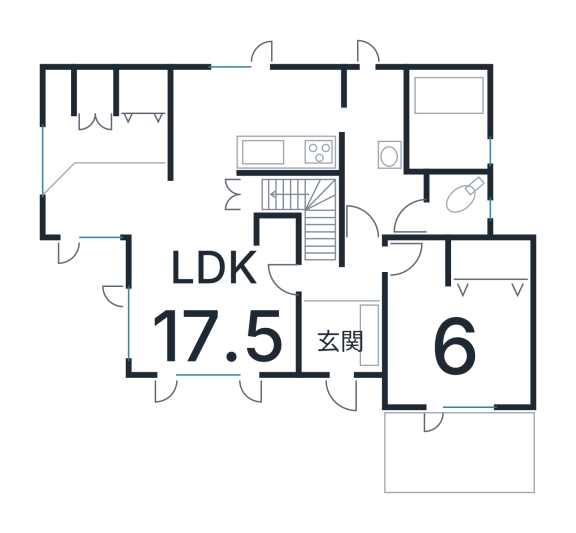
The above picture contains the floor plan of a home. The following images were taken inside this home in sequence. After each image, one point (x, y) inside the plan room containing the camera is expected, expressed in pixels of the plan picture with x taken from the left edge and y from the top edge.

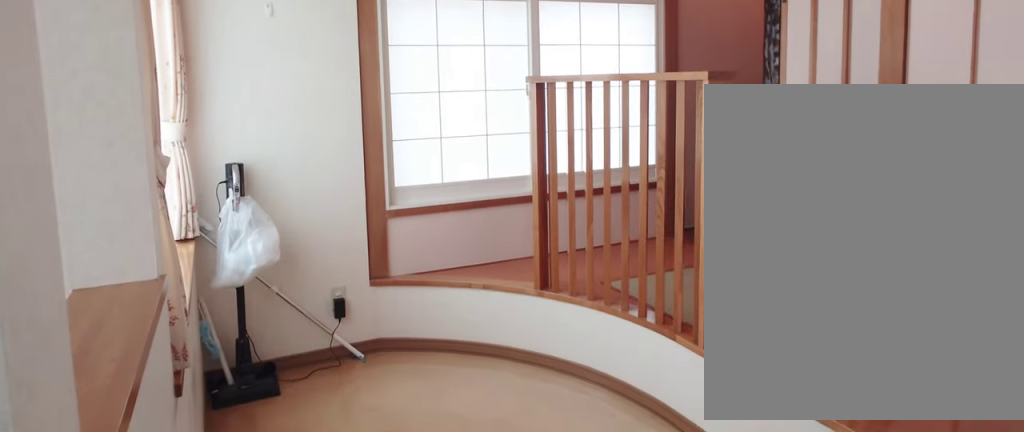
(91, 211)
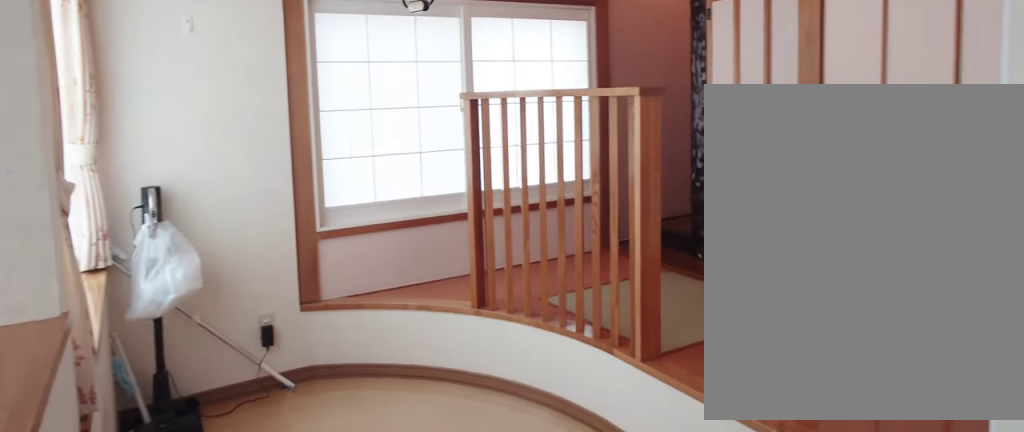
(91, 211)
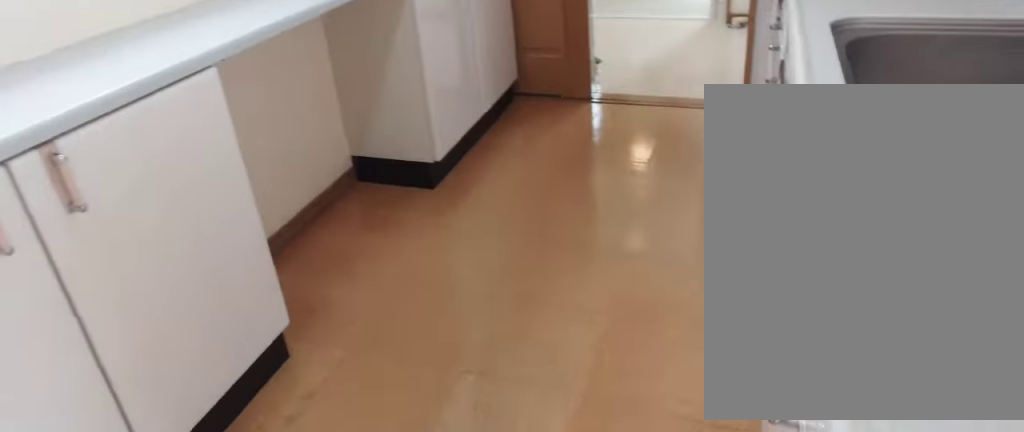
(265, 120)
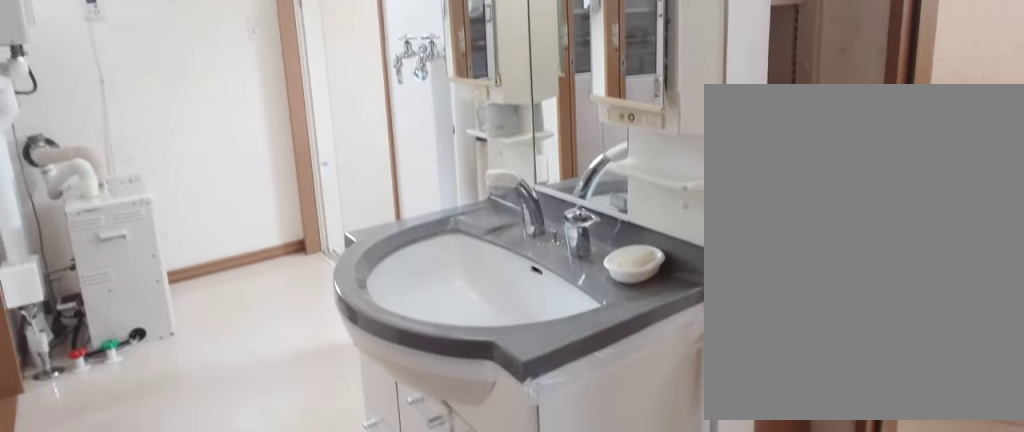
(369, 168)
